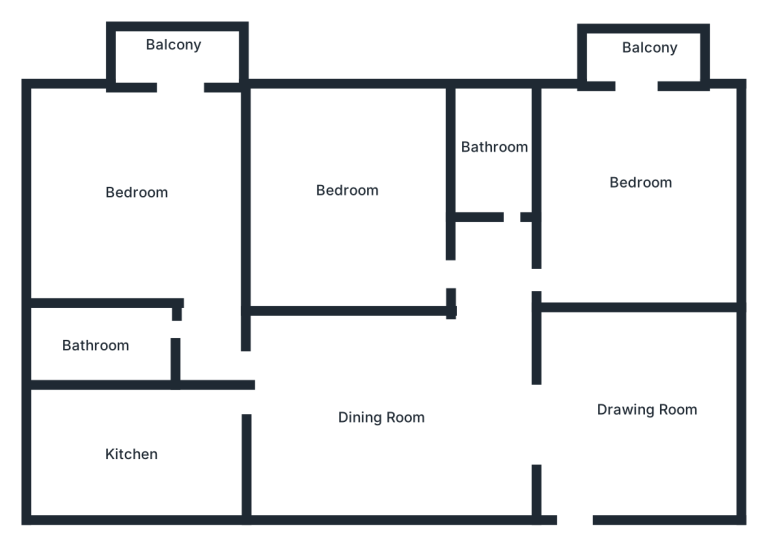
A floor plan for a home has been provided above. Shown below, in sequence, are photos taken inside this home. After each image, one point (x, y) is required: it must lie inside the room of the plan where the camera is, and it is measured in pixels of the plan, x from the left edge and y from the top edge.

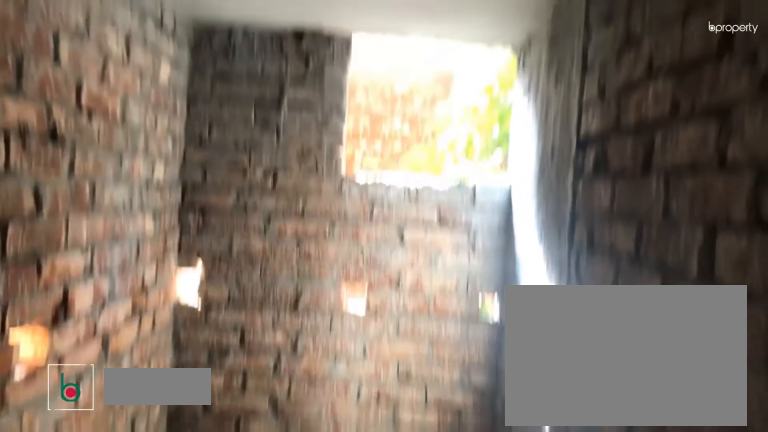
(99, 342)
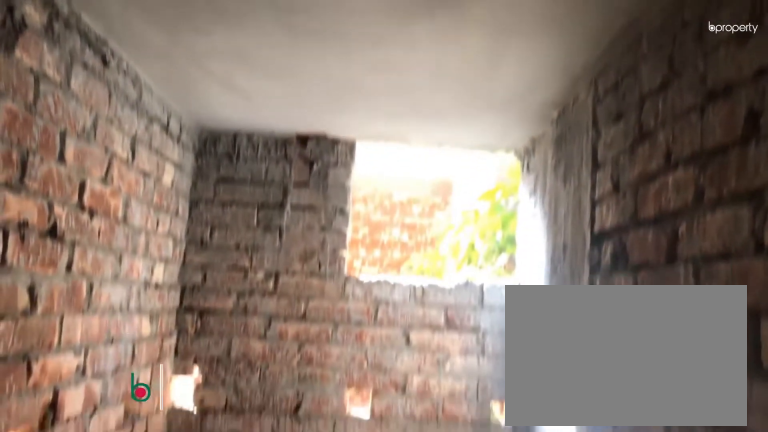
(99, 342)
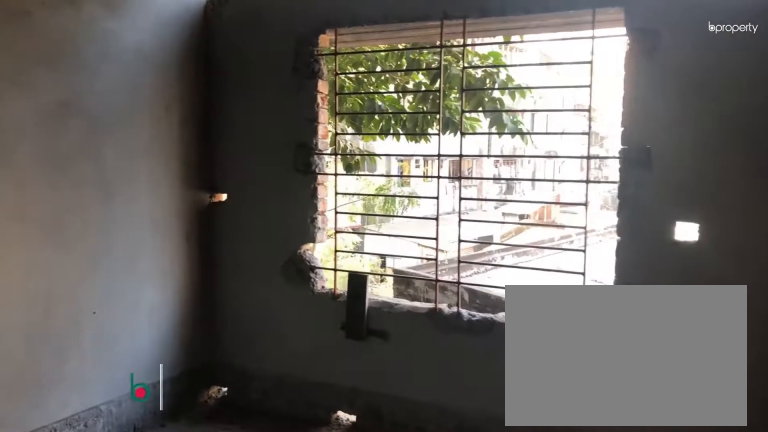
(431, 267)
